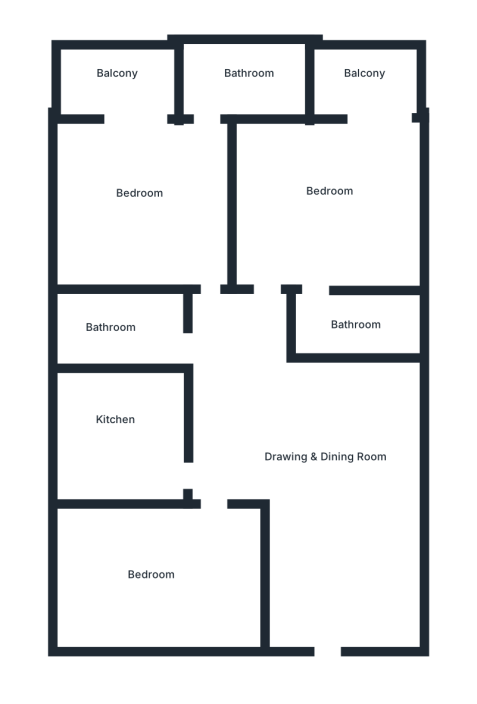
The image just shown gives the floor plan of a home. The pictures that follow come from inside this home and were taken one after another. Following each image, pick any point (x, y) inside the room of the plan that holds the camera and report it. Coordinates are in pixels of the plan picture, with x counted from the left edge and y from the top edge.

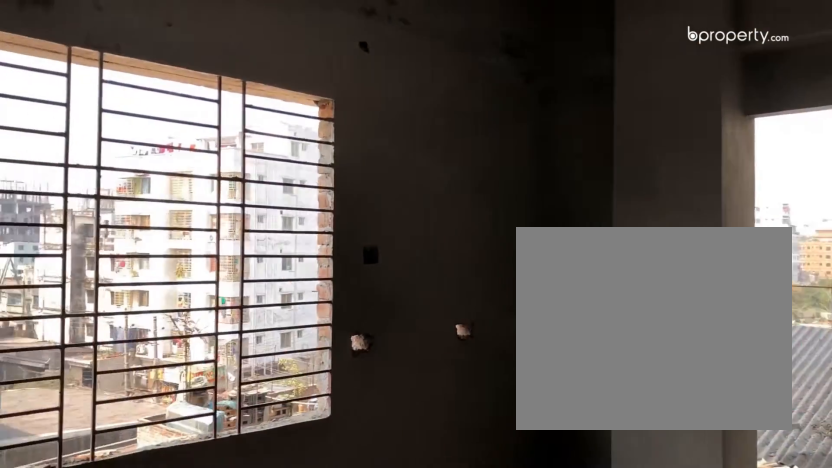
(142, 196)
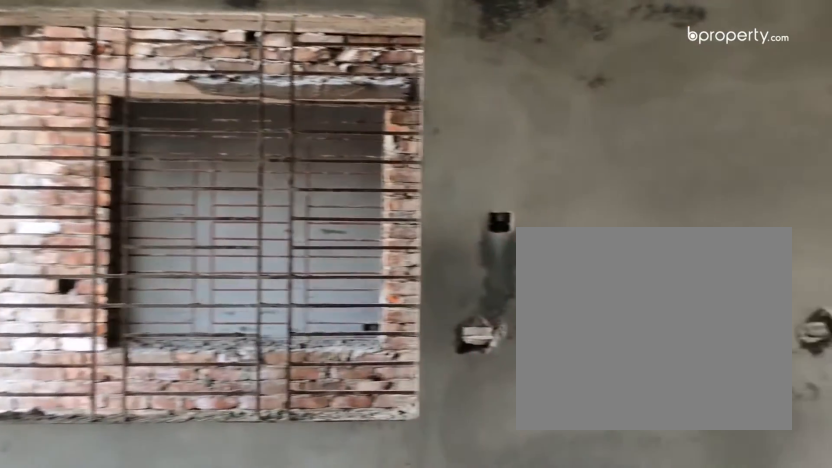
(335, 190)
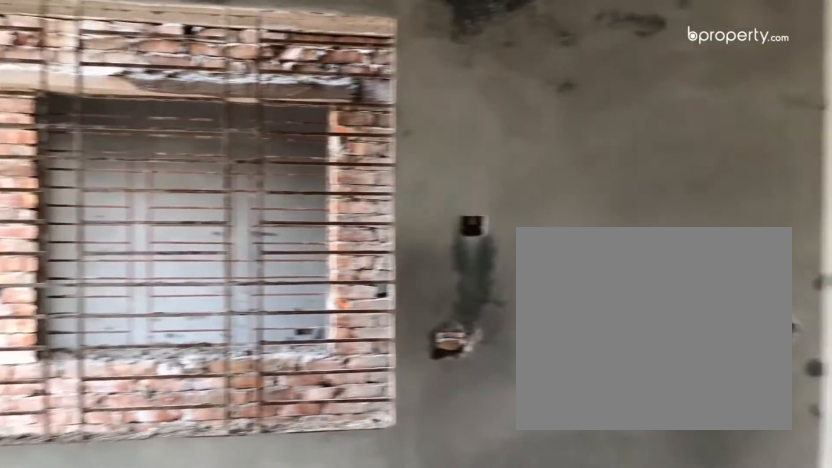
(335, 190)
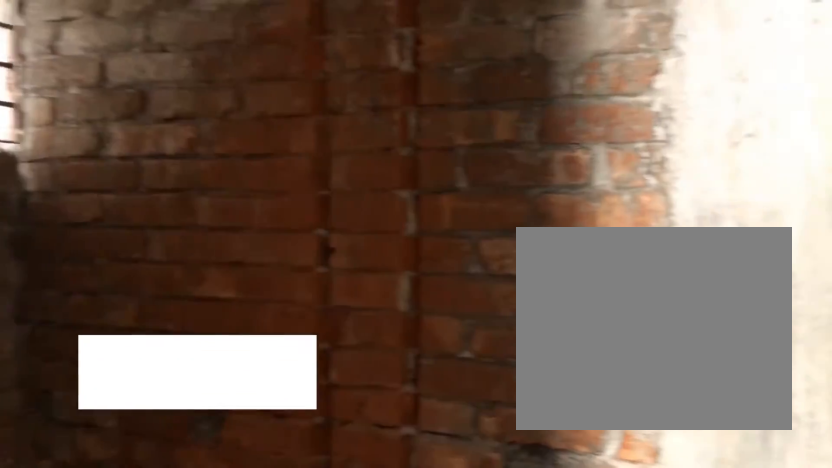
(358, 321)
